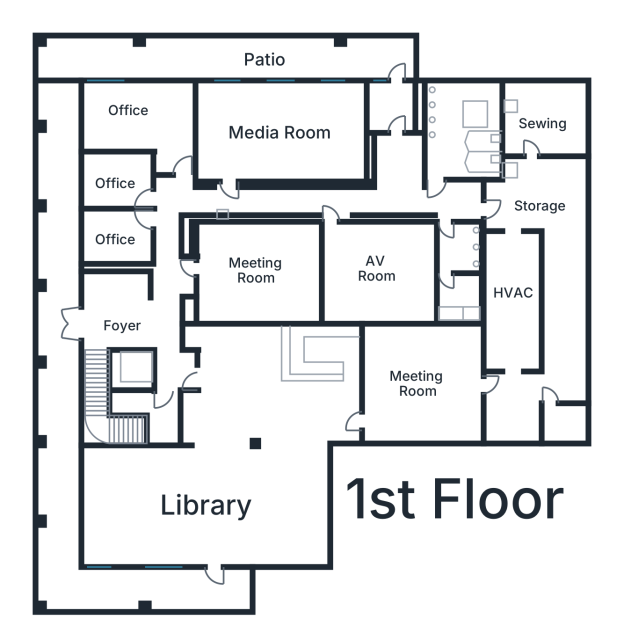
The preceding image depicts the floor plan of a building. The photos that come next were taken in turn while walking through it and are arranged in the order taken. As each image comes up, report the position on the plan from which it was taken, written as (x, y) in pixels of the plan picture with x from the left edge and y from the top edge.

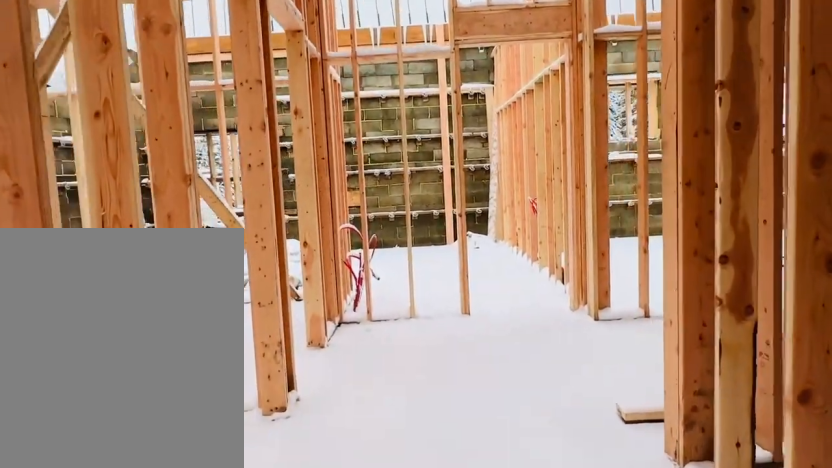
(164, 246)
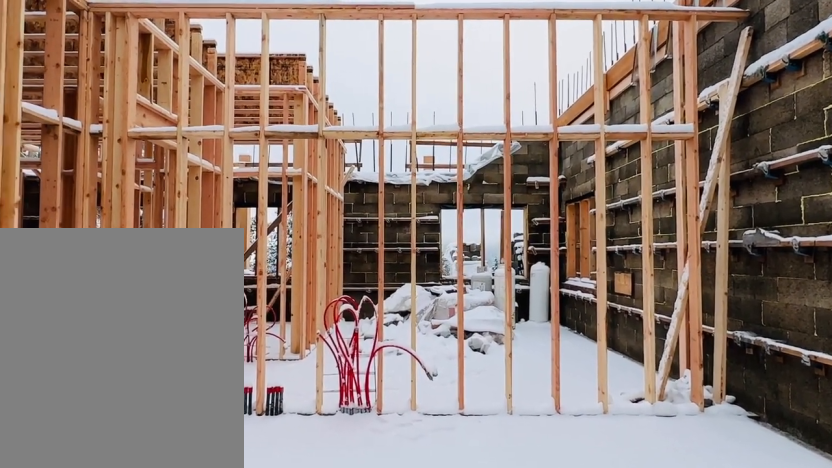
(289, 129)
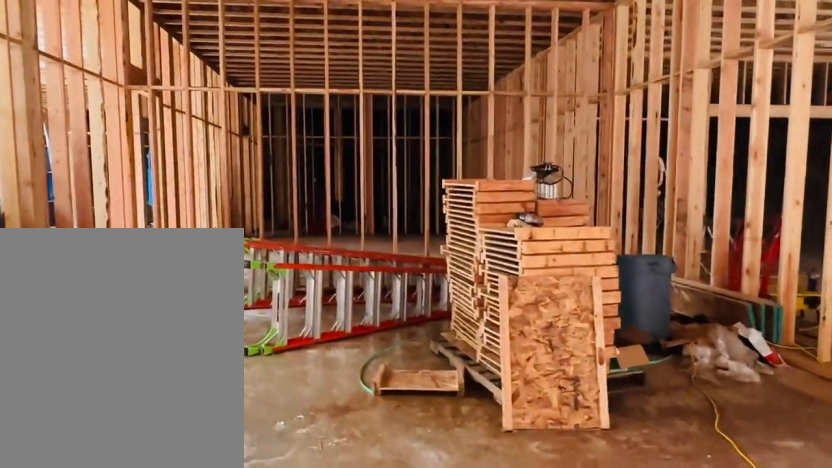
(196, 259)
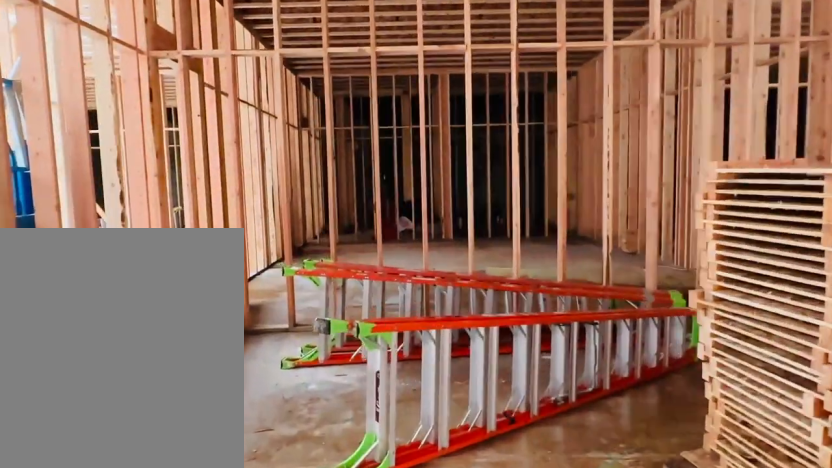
(224, 260)
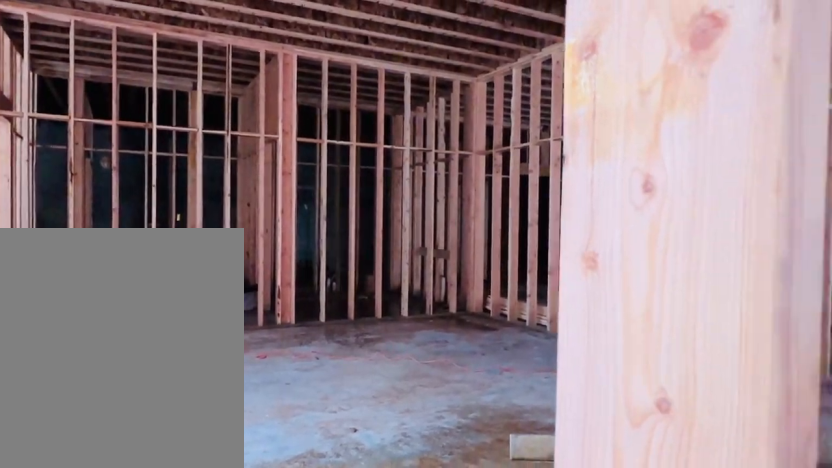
(305, 258)
